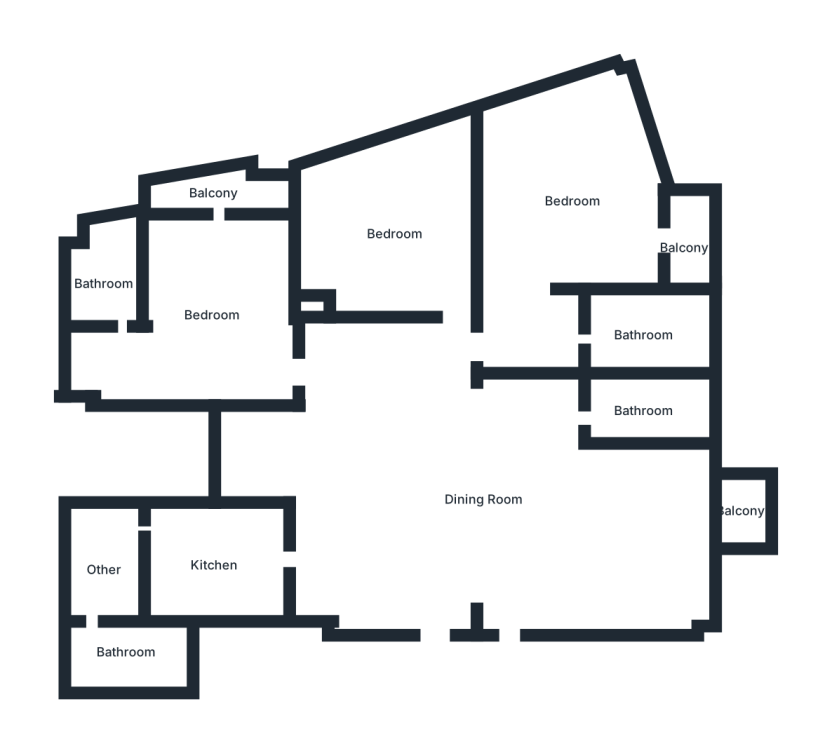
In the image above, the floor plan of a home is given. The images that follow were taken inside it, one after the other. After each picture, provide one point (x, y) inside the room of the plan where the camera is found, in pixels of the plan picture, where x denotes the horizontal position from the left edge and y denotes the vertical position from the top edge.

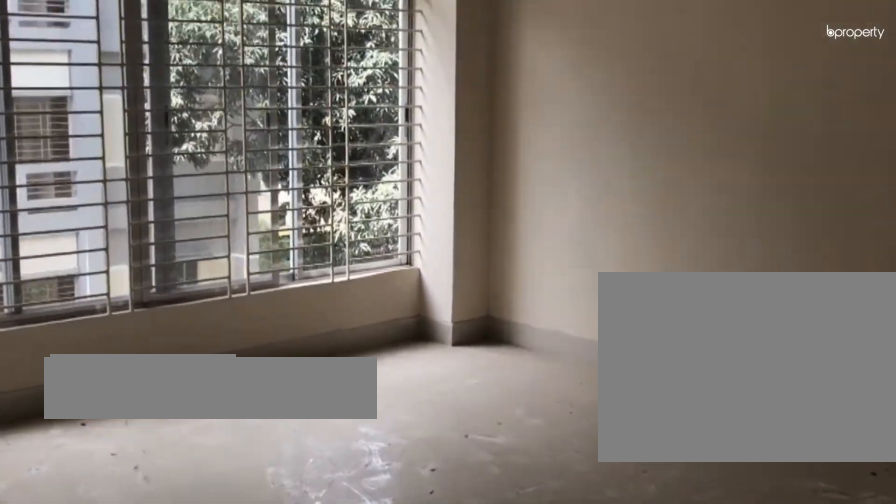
(571, 199)
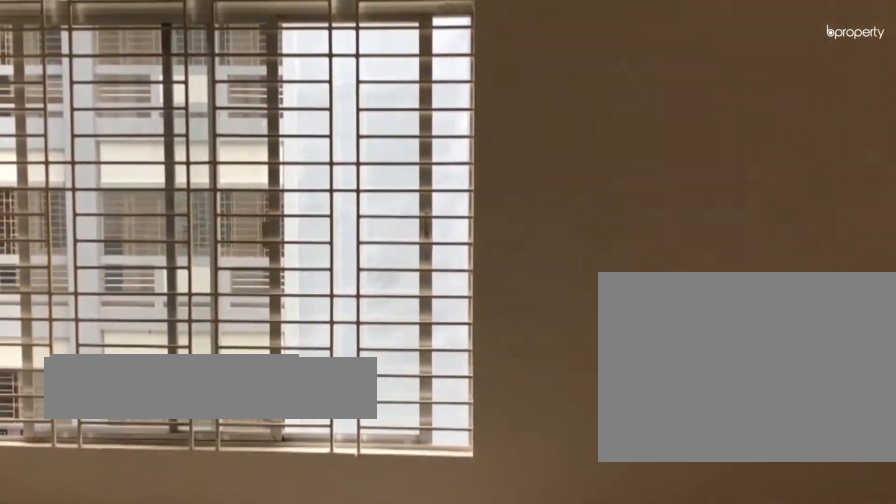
(394, 234)
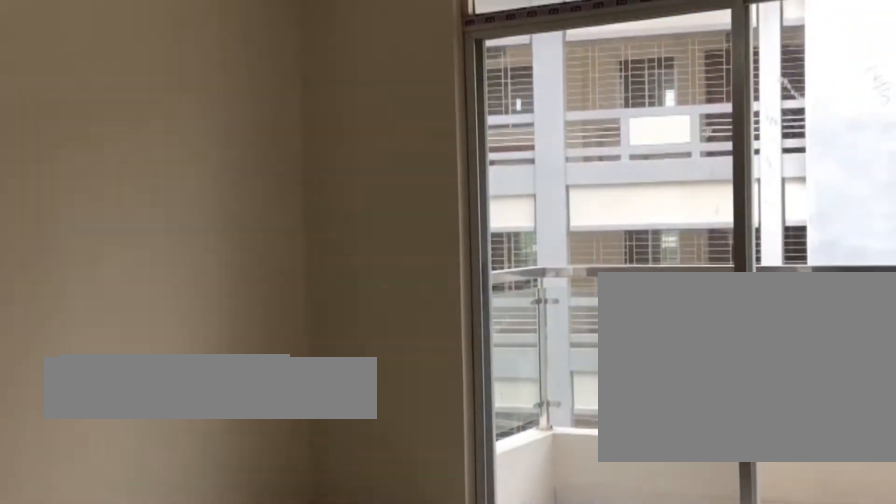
(211, 315)
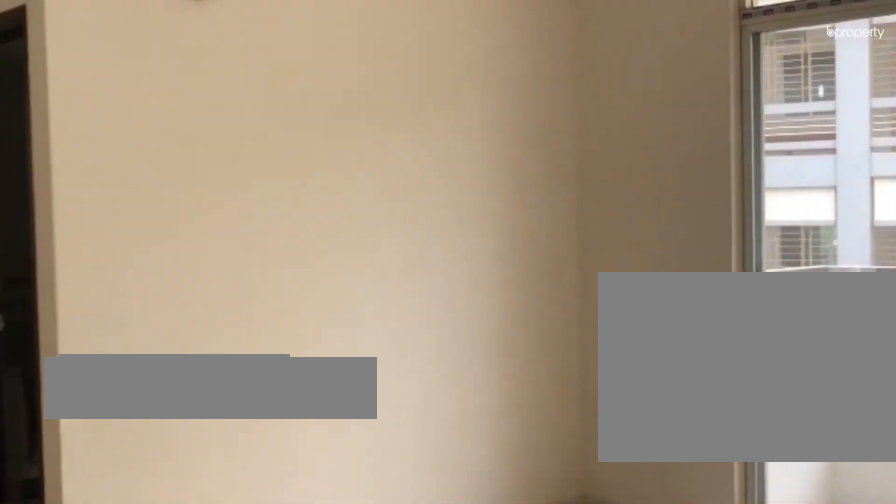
(211, 315)
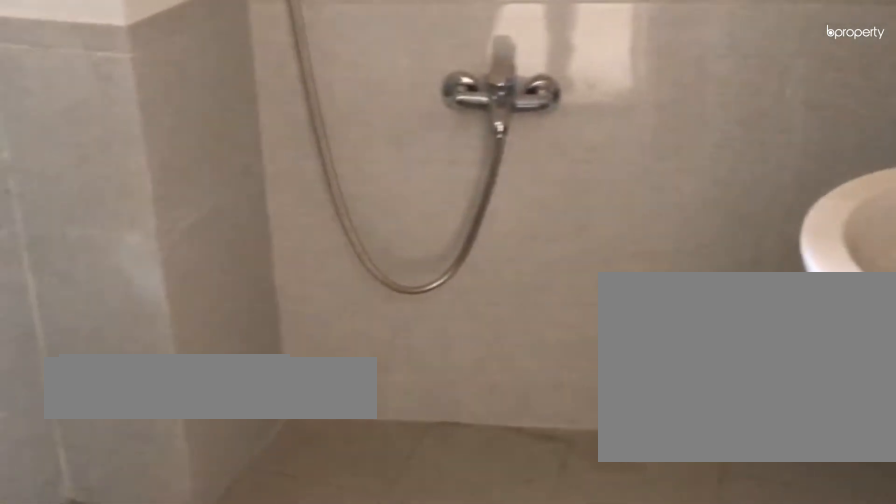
(105, 283)
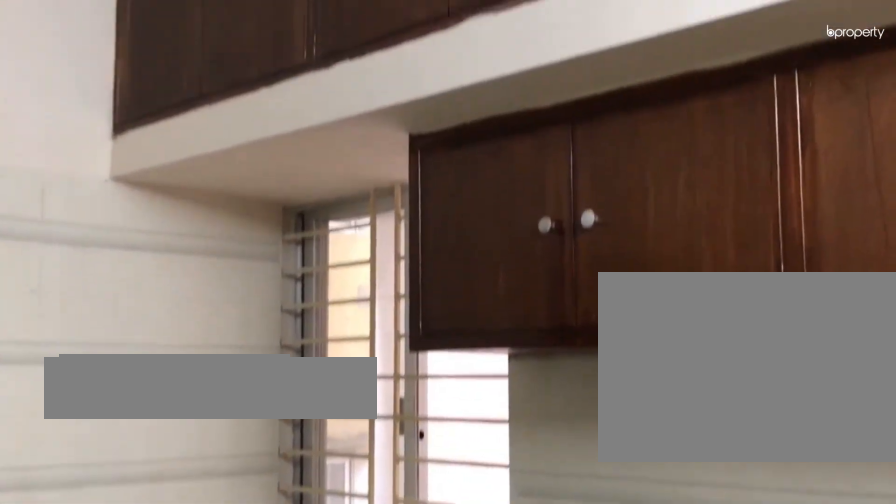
(211, 565)
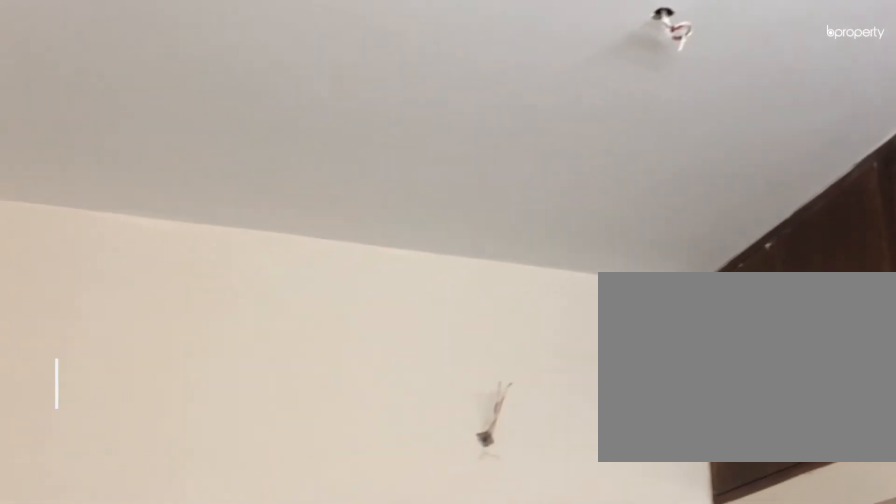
(211, 565)
